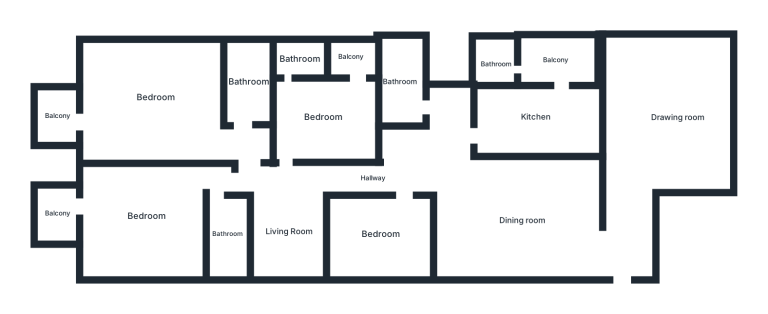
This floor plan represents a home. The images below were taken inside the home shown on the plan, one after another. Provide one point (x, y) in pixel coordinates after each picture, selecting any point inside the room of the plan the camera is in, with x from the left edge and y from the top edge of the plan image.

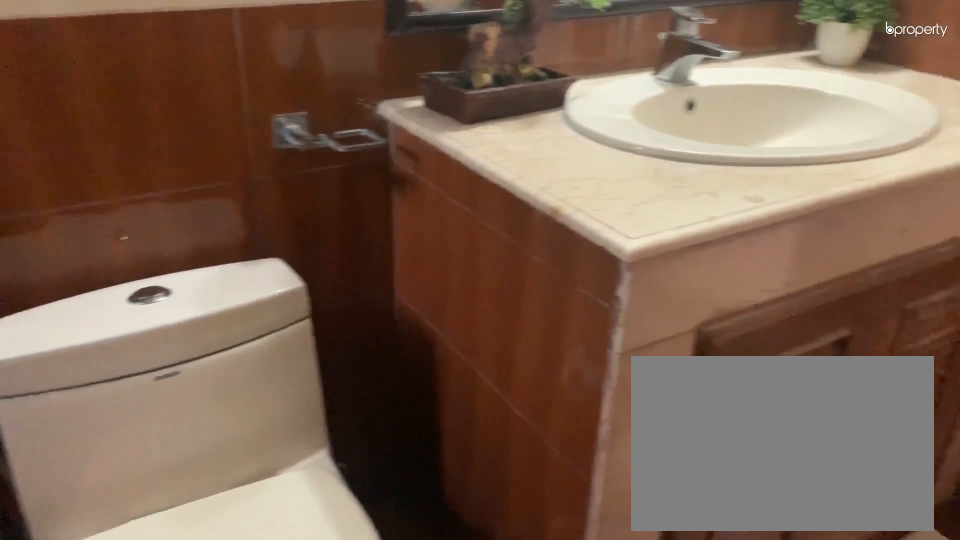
(248, 82)
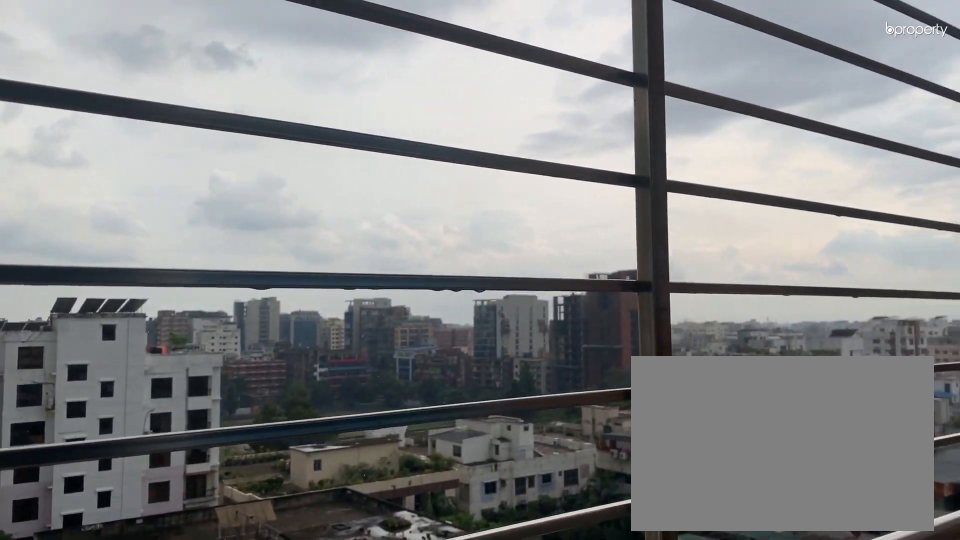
(56, 114)
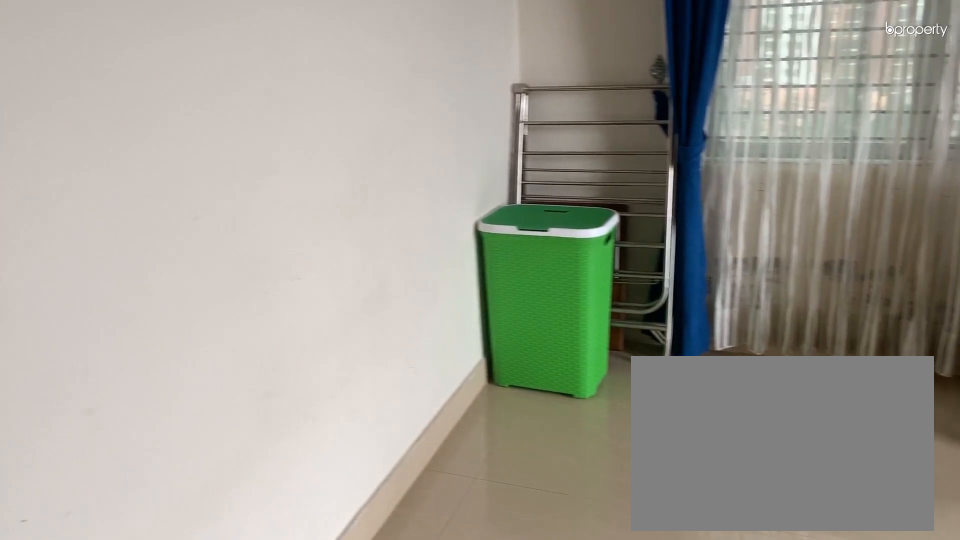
(147, 213)
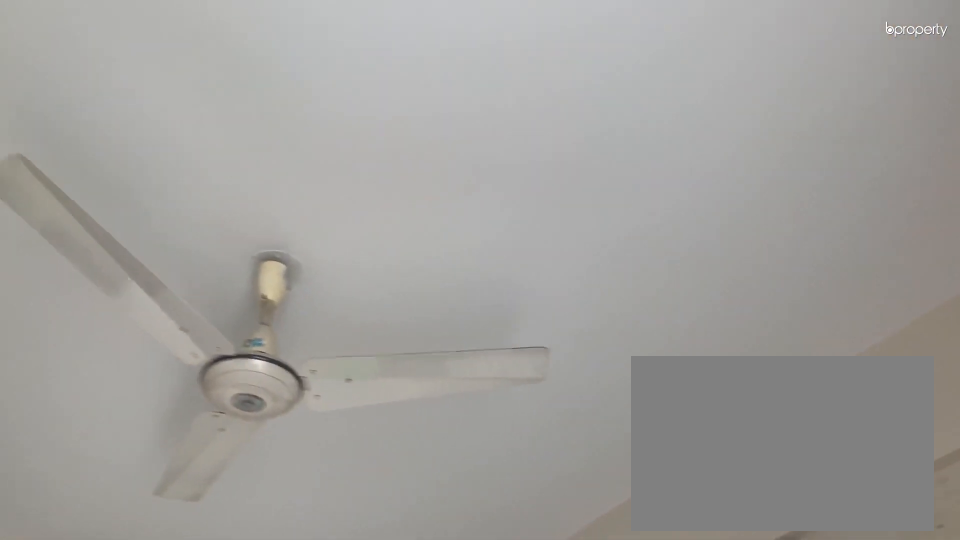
(147, 213)
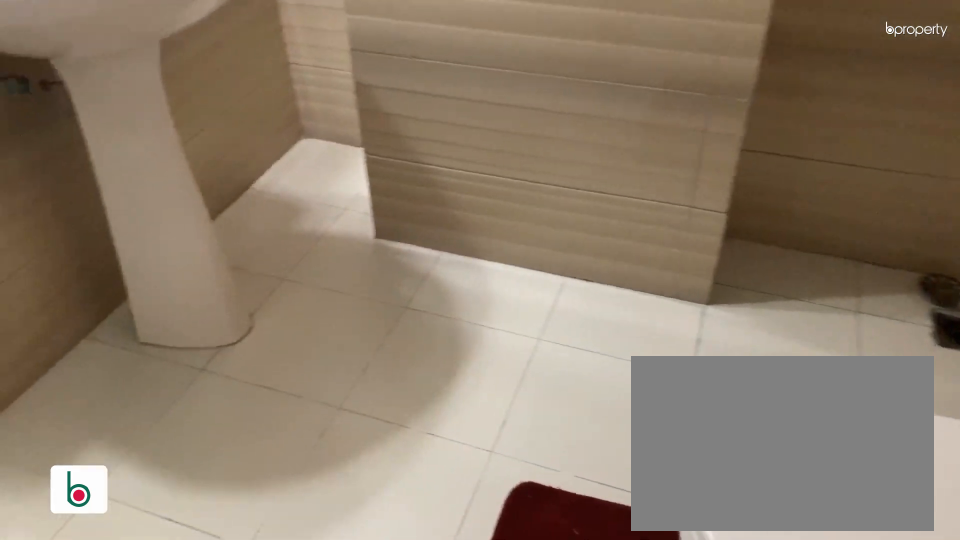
(227, 232)
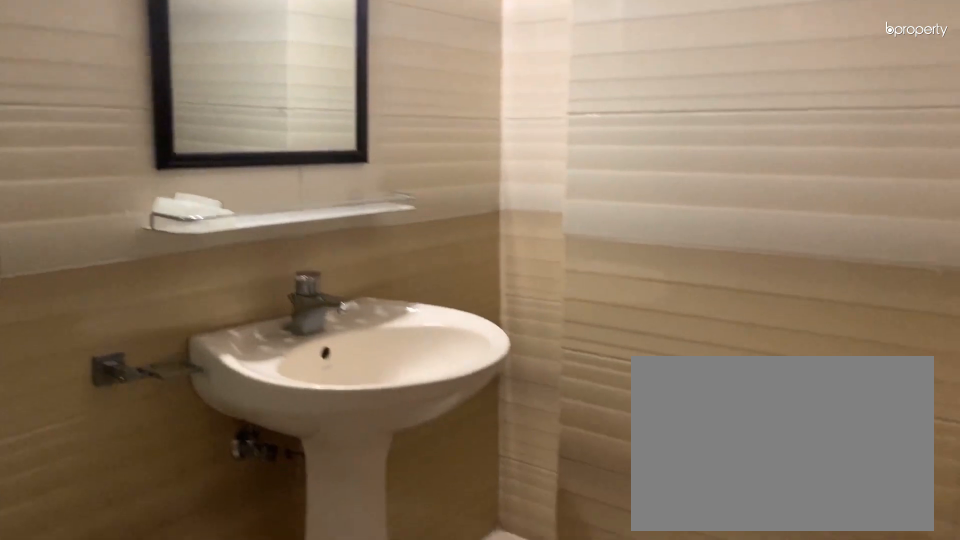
(227, 232)
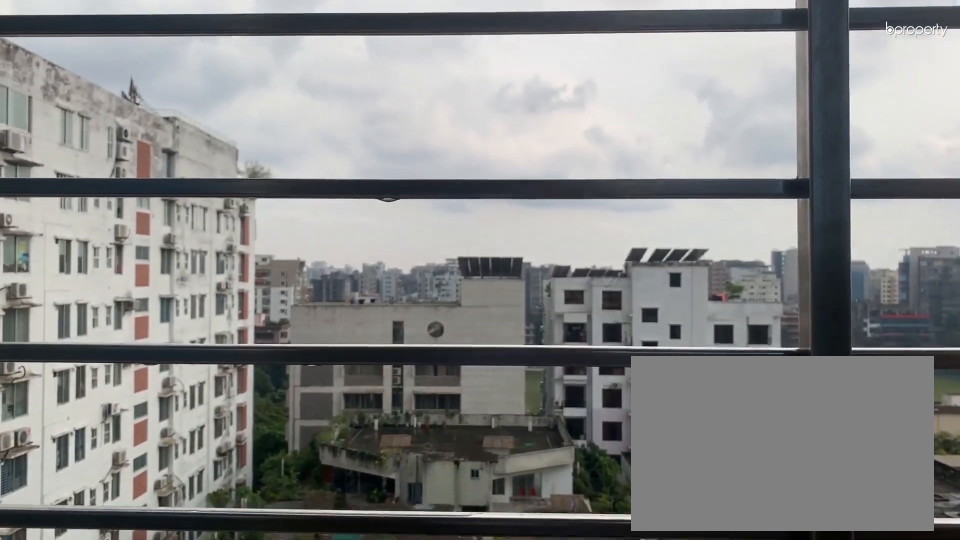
(58, 213)
